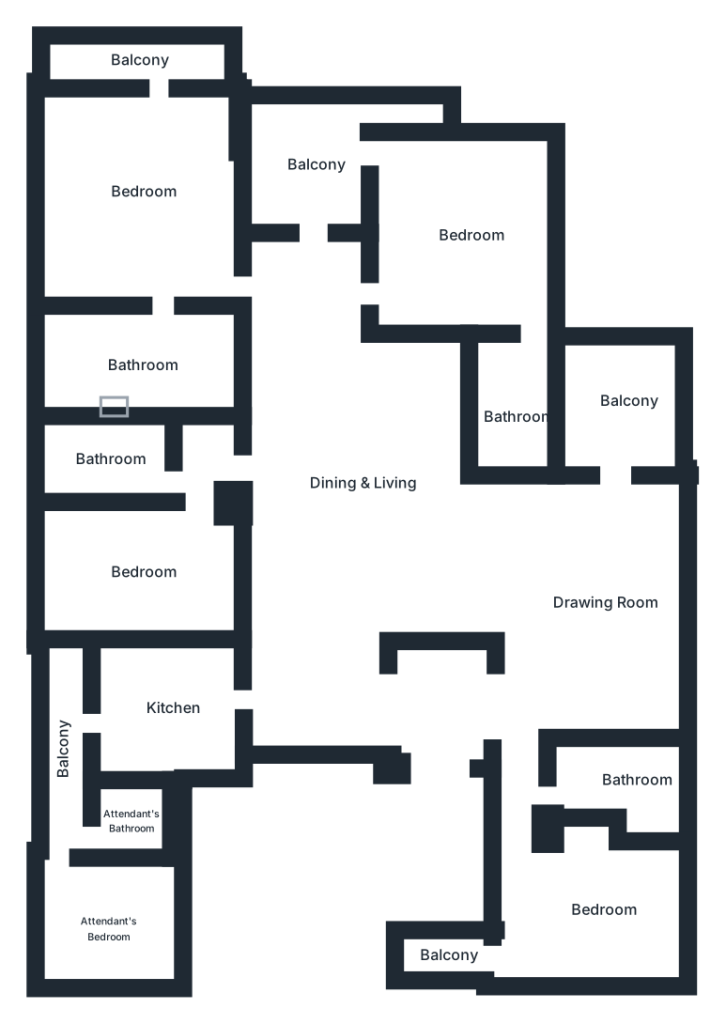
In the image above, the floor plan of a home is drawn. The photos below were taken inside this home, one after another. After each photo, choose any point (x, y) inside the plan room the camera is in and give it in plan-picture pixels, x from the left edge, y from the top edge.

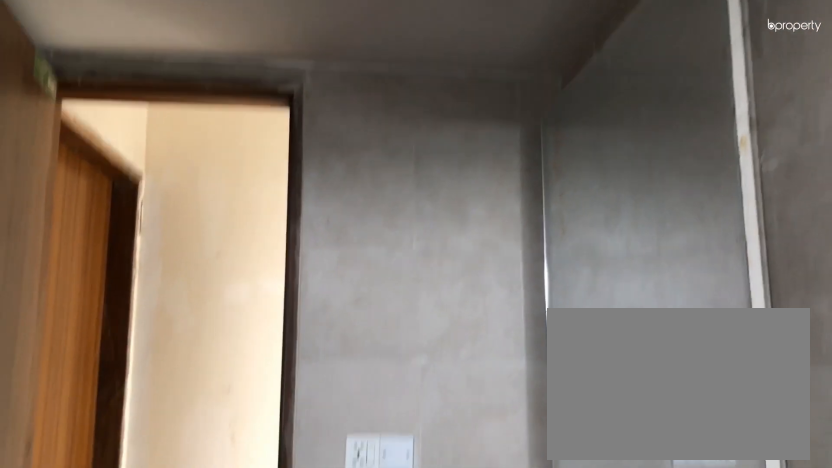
(635, 782)
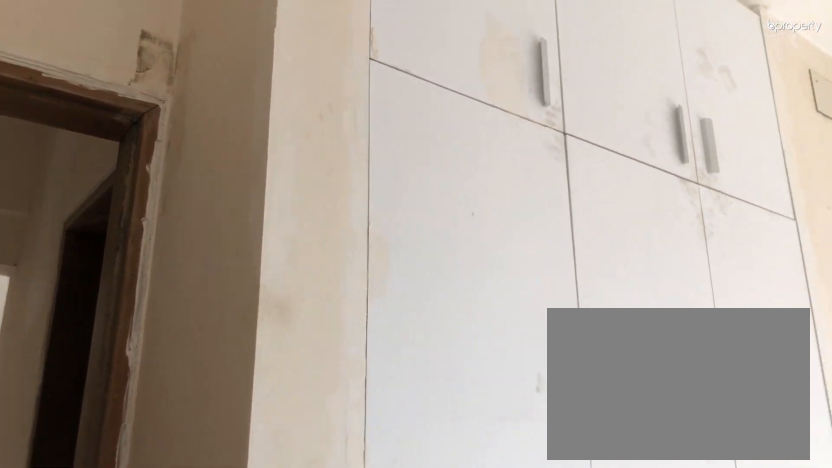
(596, 910)
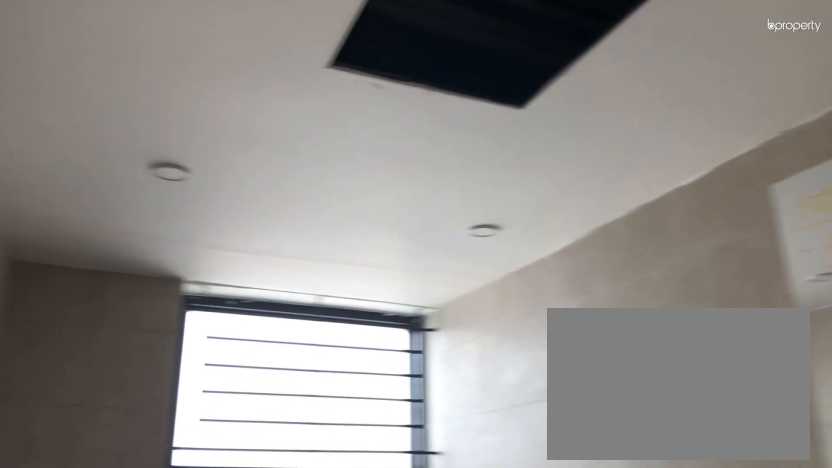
(105, 457)
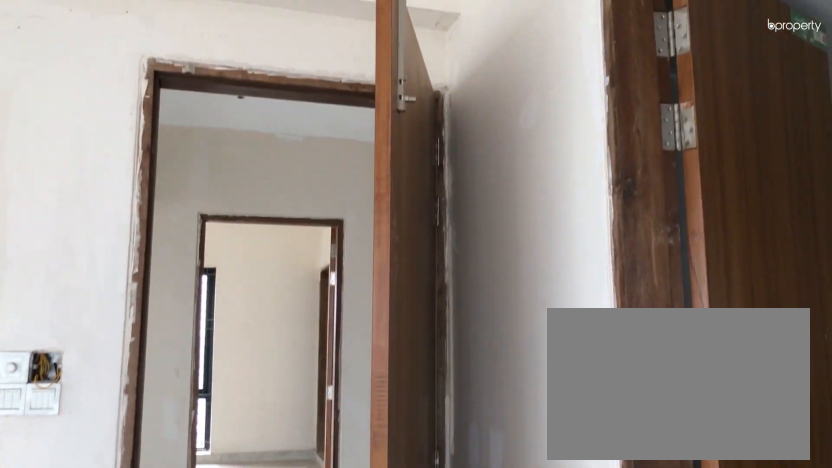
(139, 186)
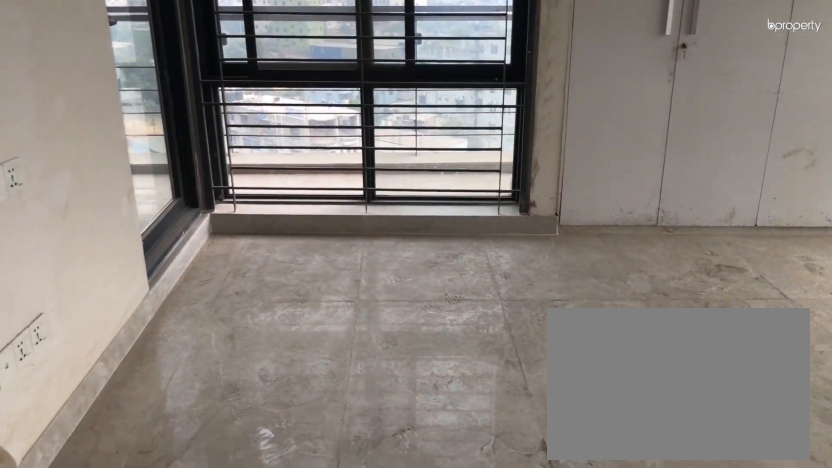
(460, 227)
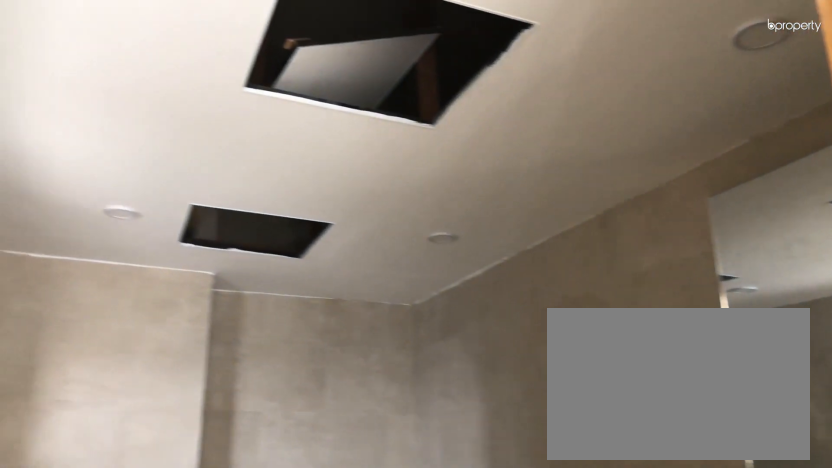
(511, 409)
